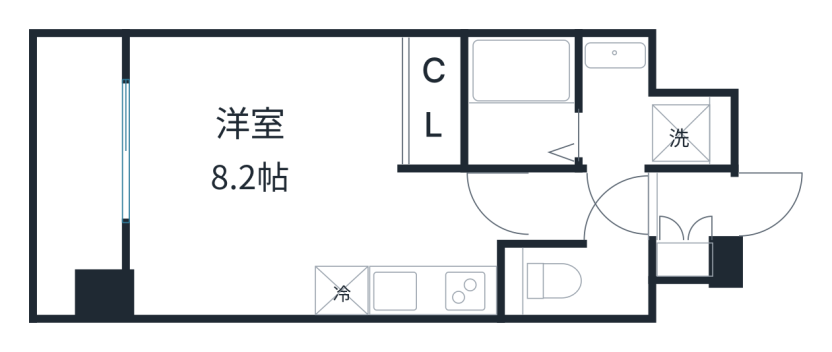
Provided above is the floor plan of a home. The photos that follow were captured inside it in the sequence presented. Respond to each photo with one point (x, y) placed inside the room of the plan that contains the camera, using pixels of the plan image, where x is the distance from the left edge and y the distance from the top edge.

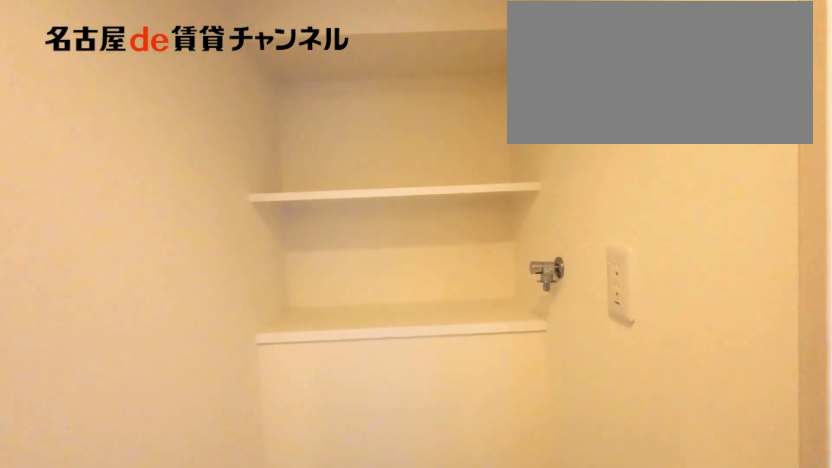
(644, 112)
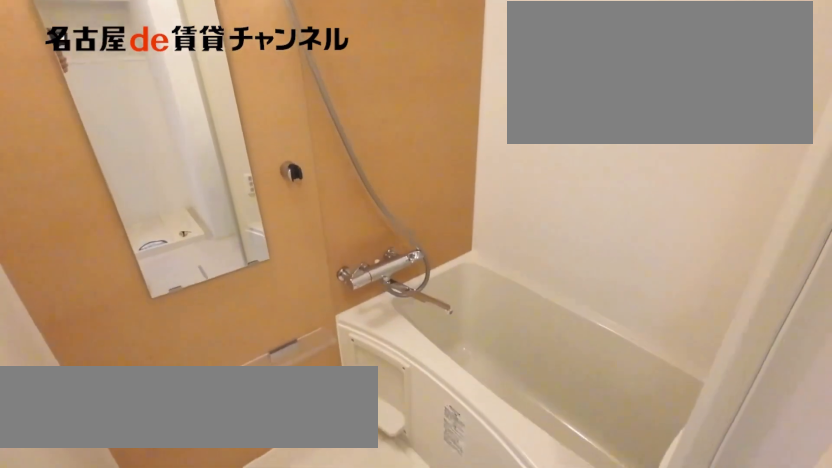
(521, 100)
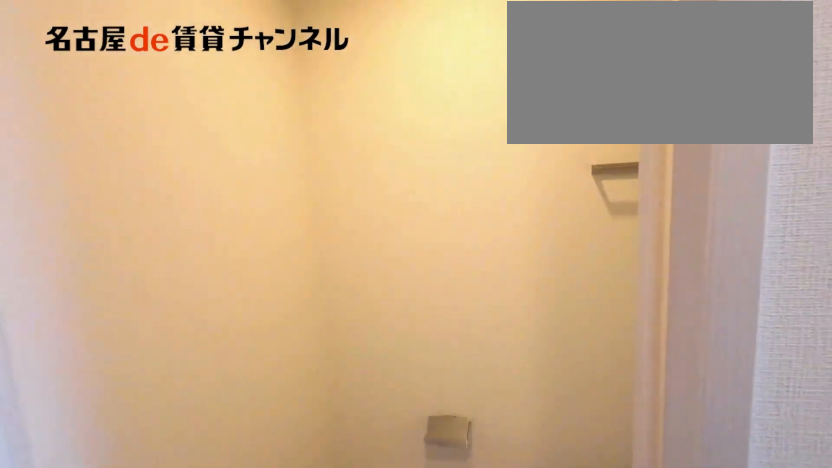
(577, 281)
